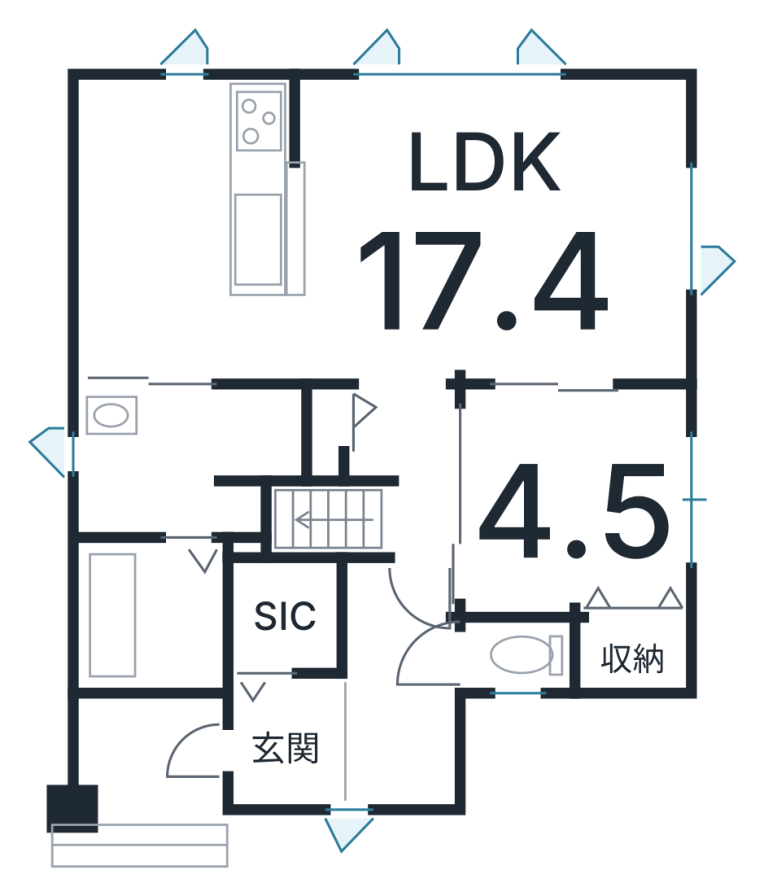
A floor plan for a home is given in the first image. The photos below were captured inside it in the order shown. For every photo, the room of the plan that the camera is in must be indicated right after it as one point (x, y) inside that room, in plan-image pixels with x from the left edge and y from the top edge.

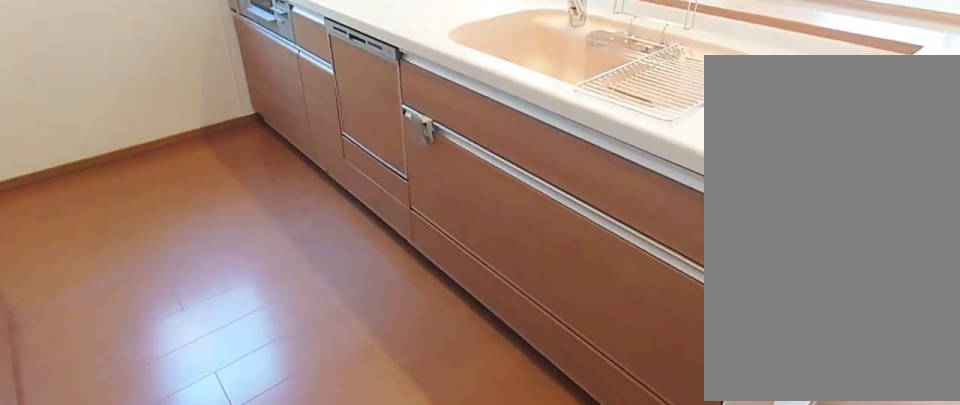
(191, 245)
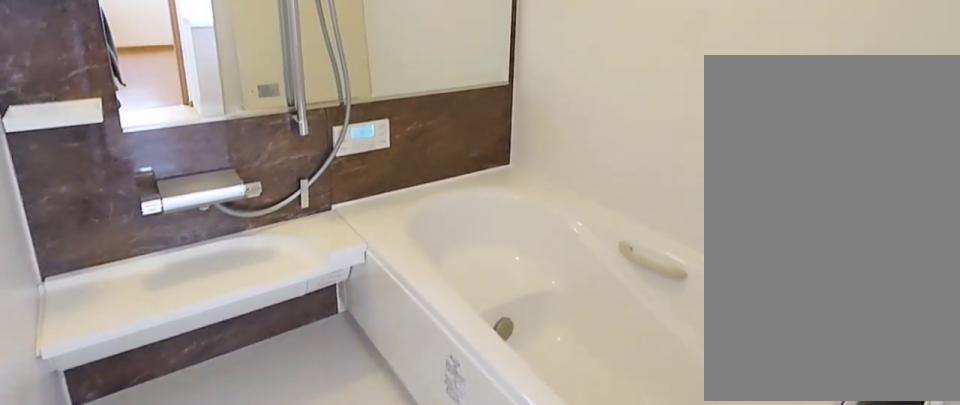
(148, 618)
